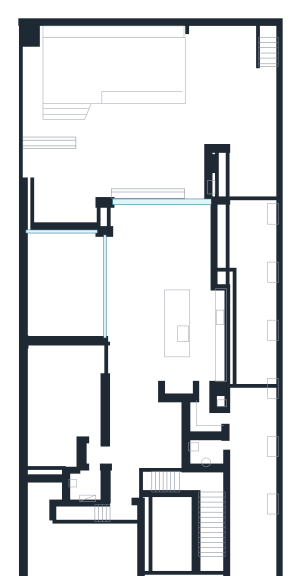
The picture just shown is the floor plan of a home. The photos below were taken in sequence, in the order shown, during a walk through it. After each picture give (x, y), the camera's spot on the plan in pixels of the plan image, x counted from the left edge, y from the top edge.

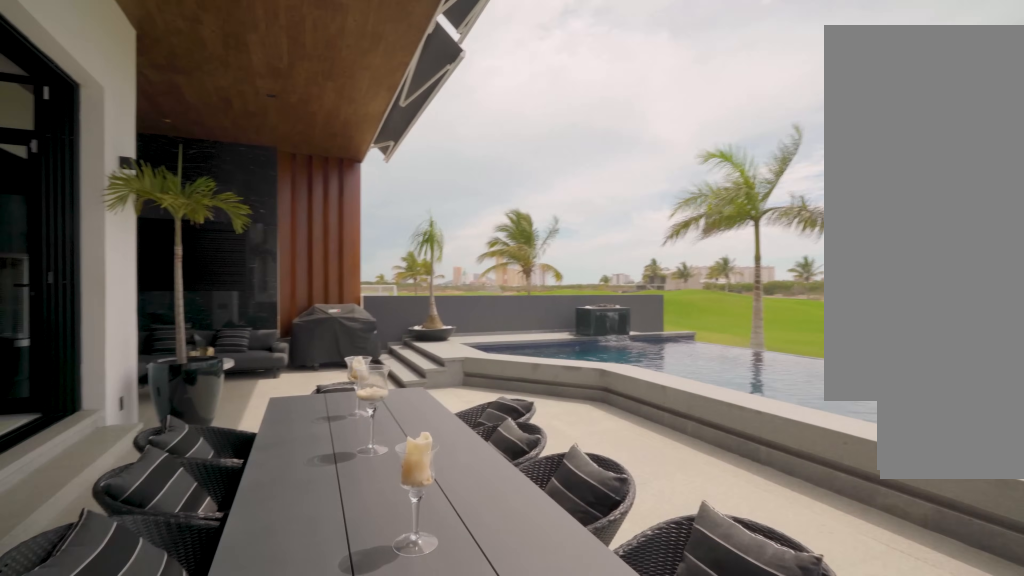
(194, 139)
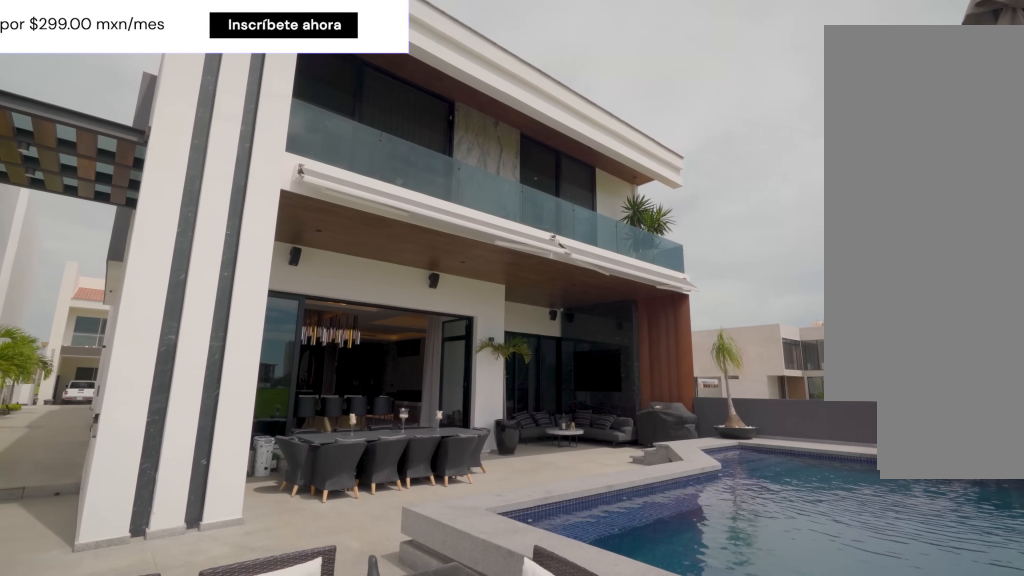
(238, 75)
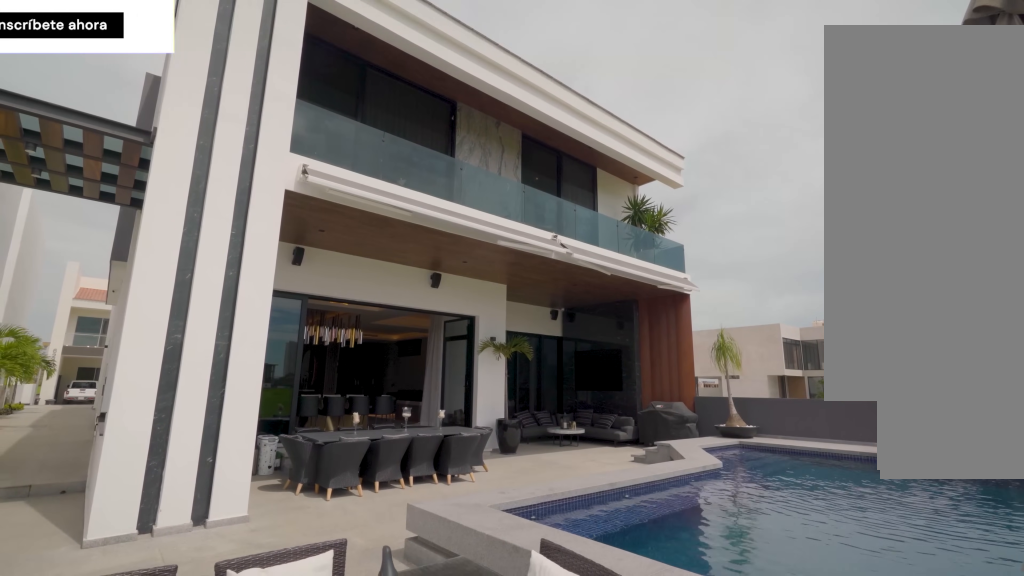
(238, 75)
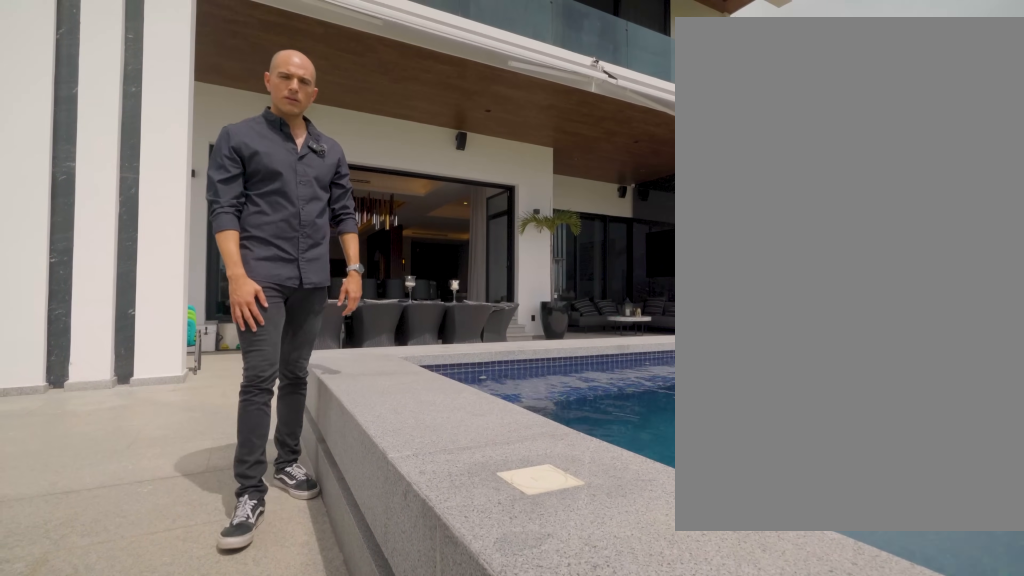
(207, 61)
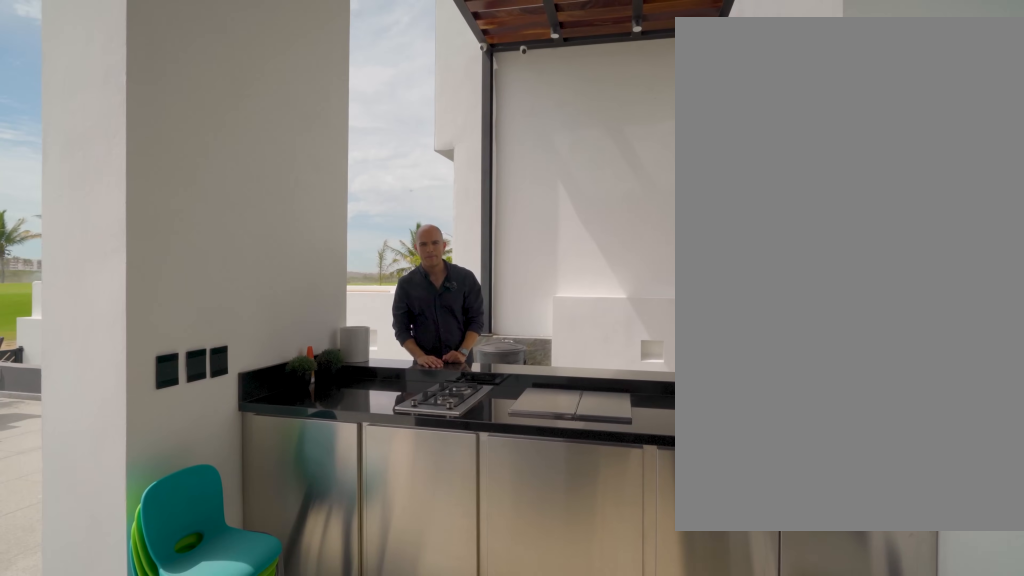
(189, 177)
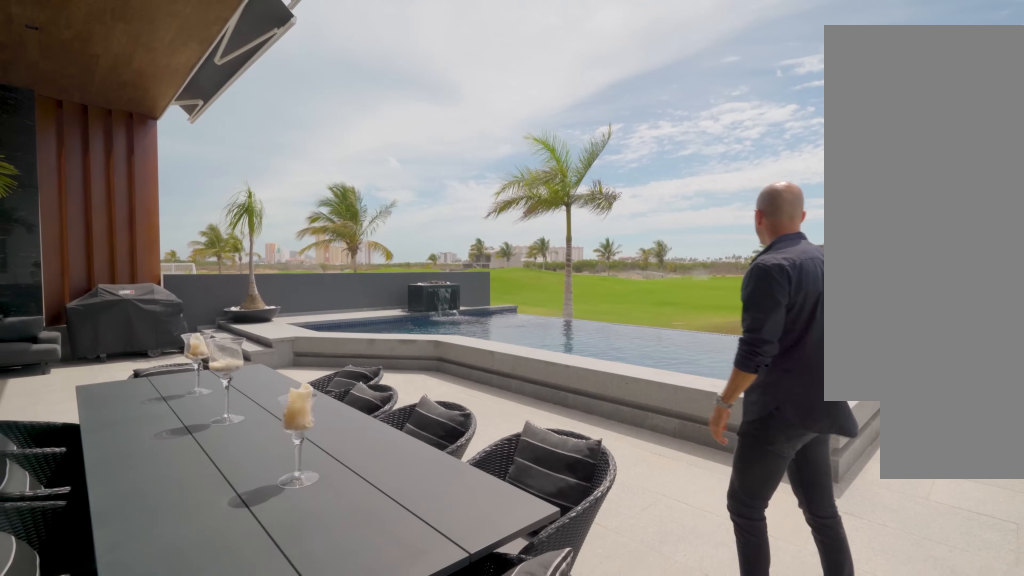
(189, 178)
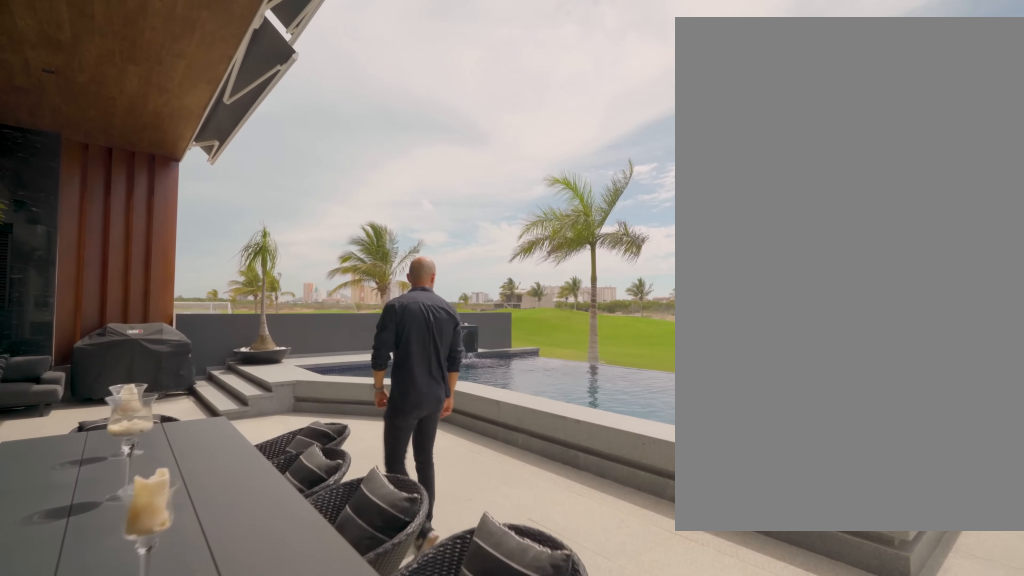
(188, 132)
